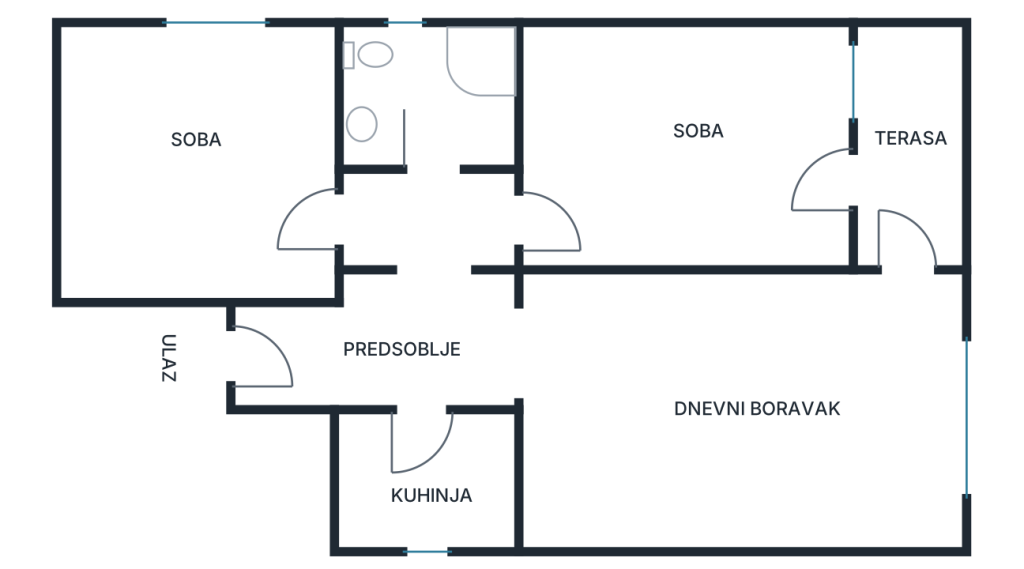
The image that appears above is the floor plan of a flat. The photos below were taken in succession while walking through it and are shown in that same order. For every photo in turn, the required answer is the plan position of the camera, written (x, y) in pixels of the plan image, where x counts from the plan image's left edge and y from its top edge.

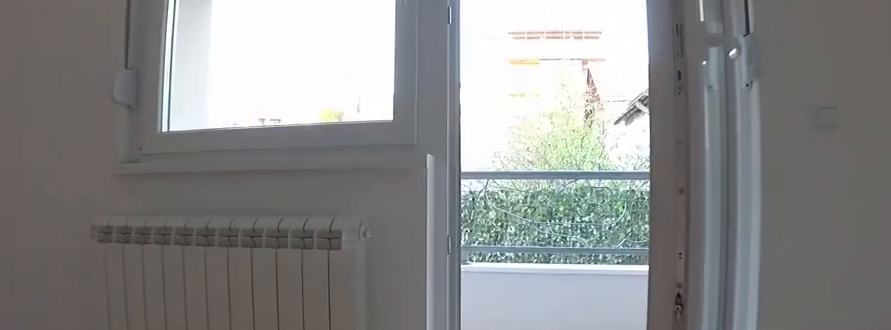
(661, 211)
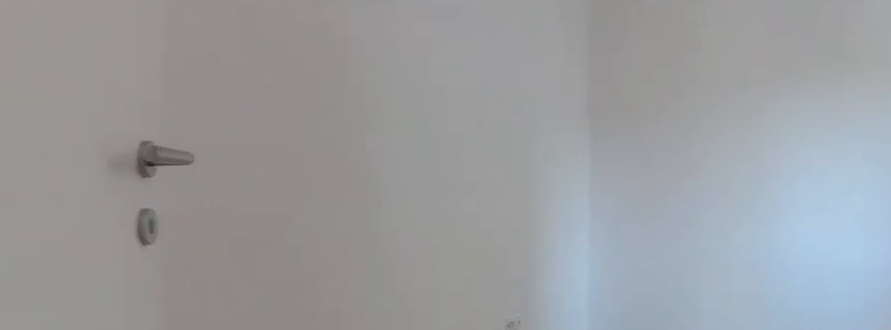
(380, 212)
